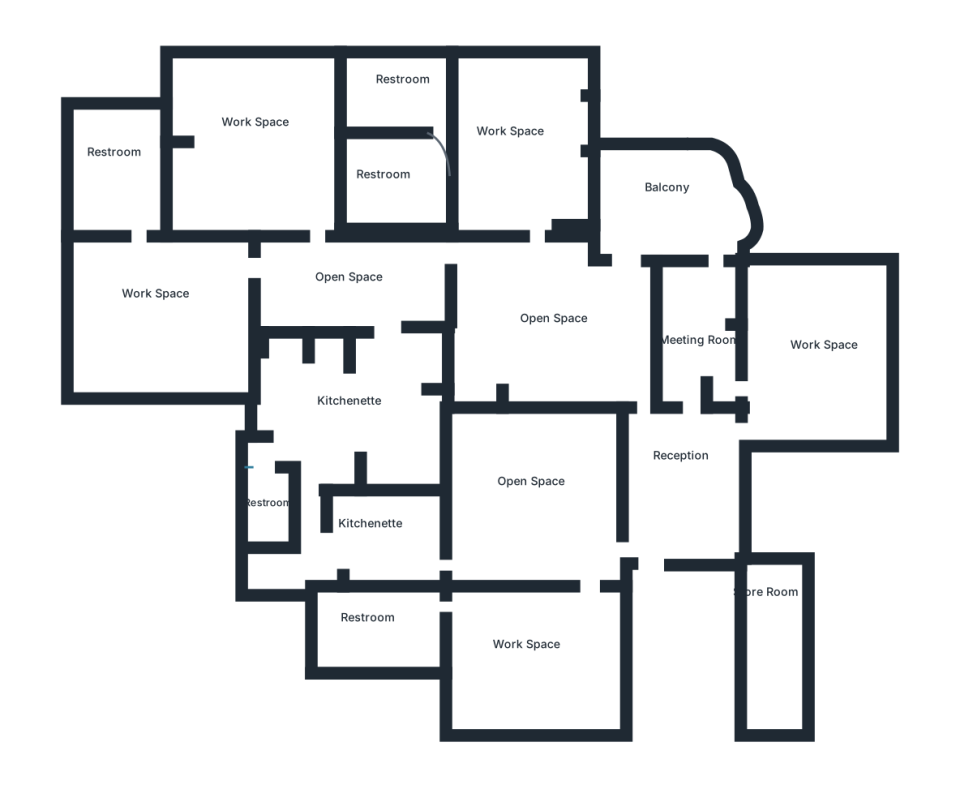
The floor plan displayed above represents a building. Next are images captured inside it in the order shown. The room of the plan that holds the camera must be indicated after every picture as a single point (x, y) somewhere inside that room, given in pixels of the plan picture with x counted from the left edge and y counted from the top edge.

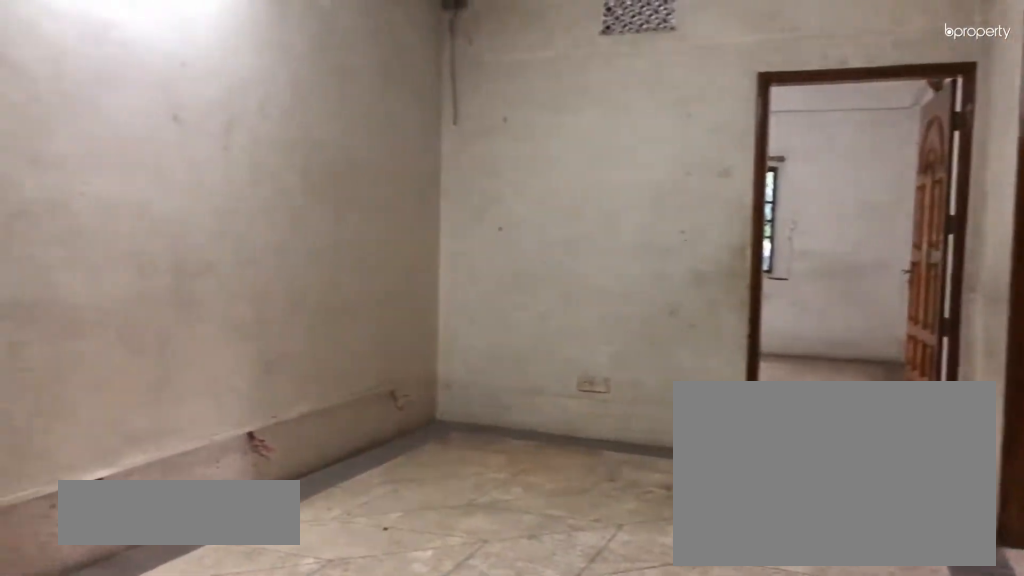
(340, 282)
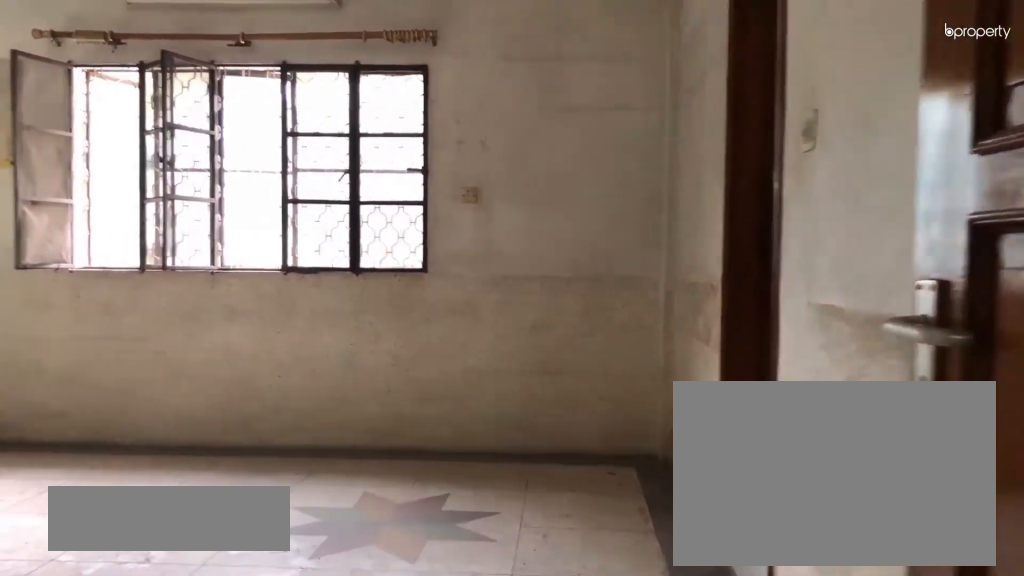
(257, 122)
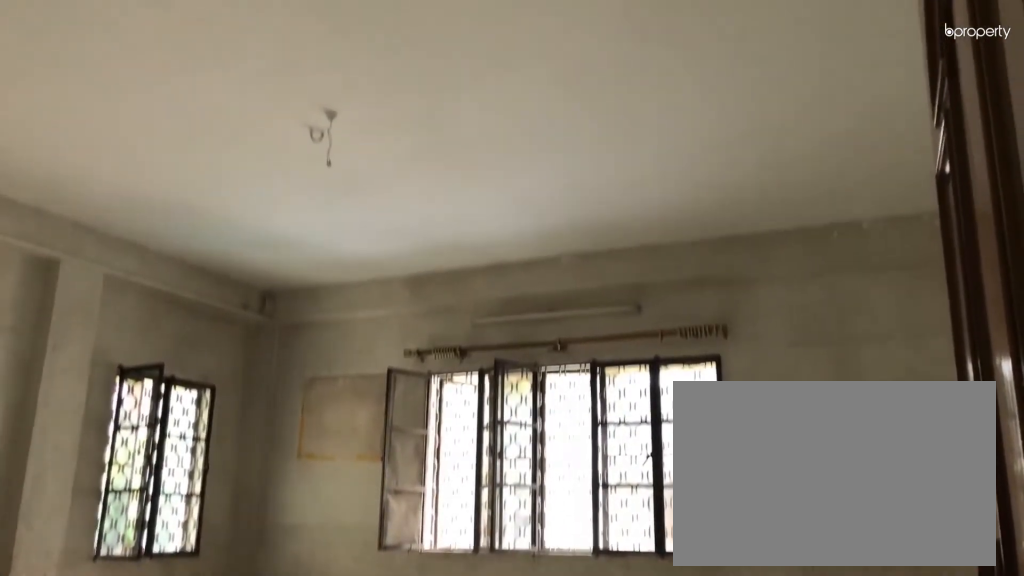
(257, 122)
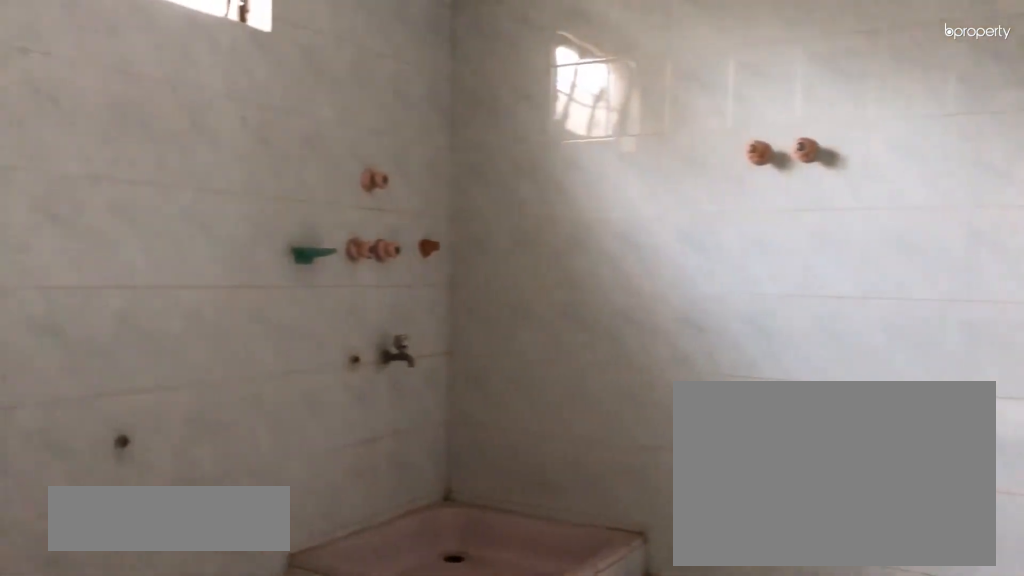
(397, 85)
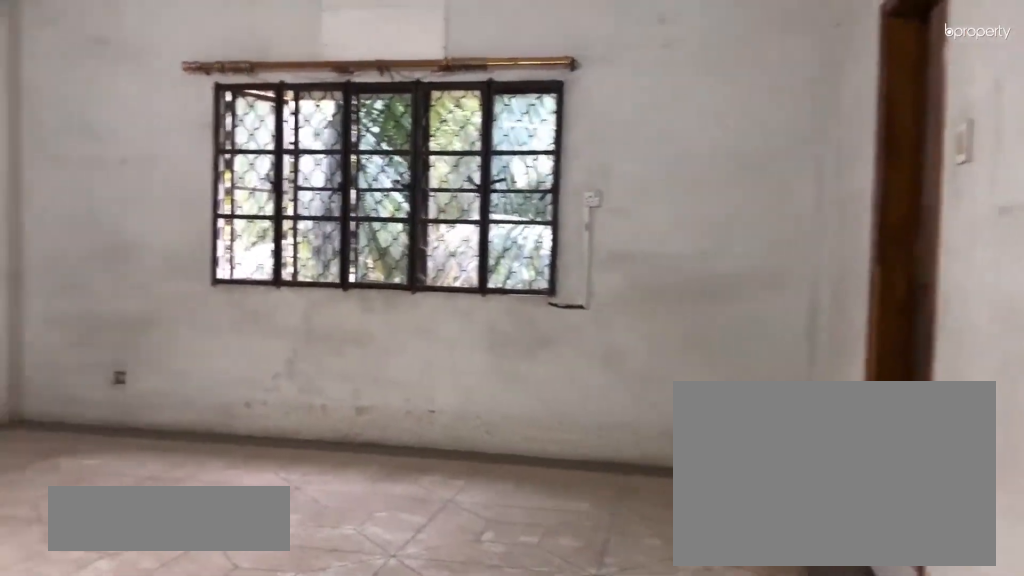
(146, 295)
